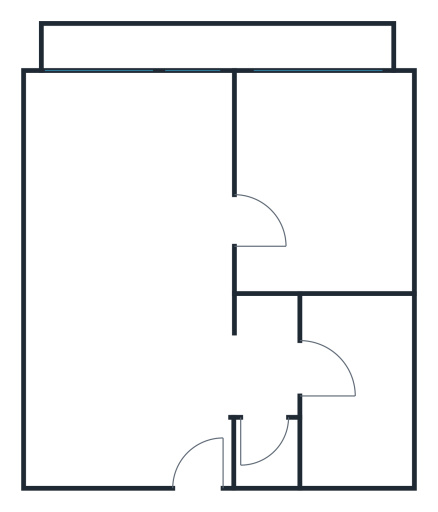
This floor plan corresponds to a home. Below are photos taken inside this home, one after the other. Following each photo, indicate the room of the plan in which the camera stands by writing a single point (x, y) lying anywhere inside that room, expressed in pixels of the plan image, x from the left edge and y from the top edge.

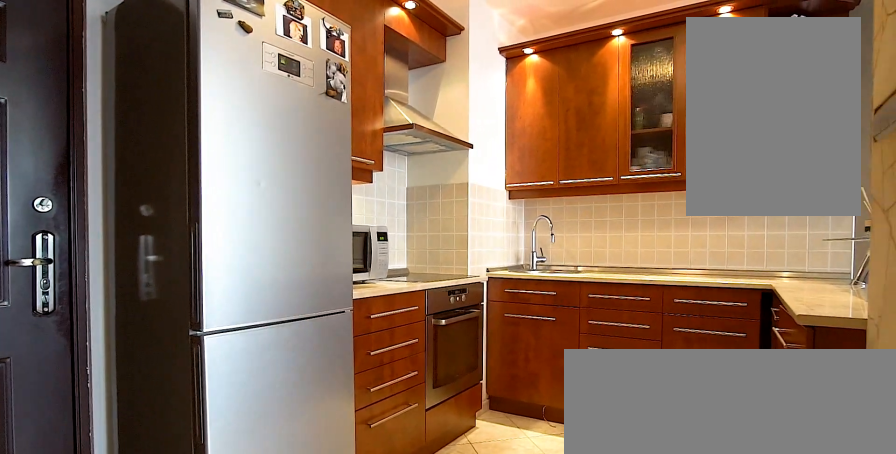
(201, 430)
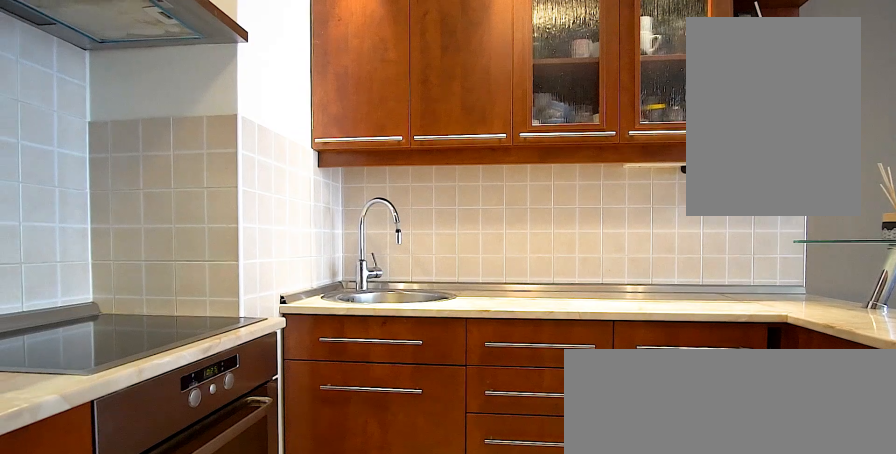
(123, 392)
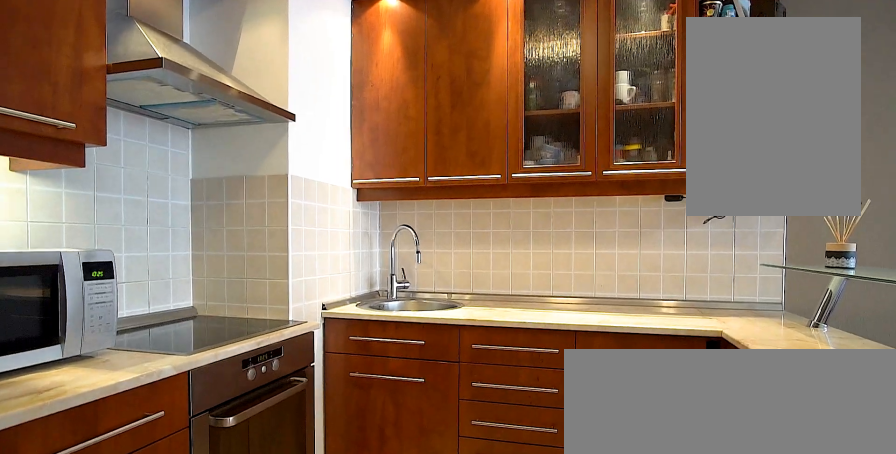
(123, 392)
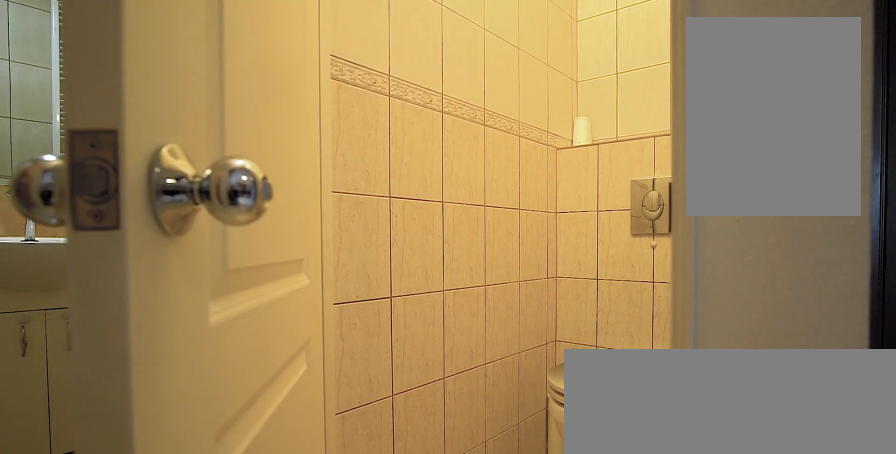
(266, 445)
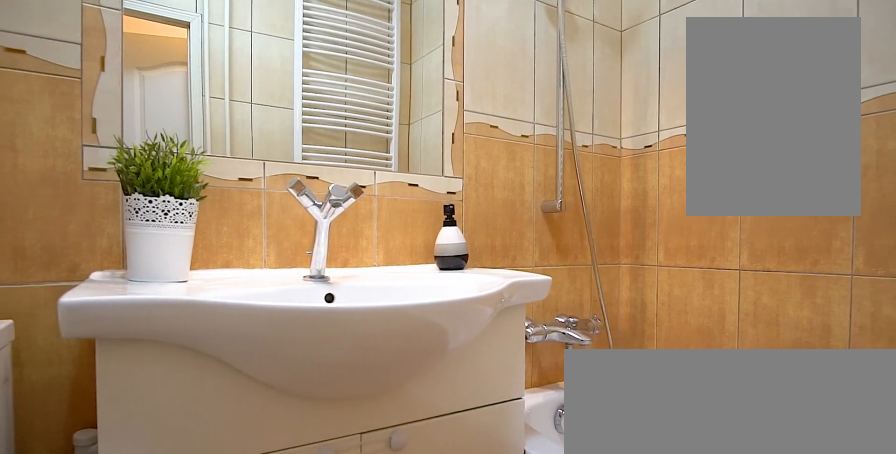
(346, 382)
